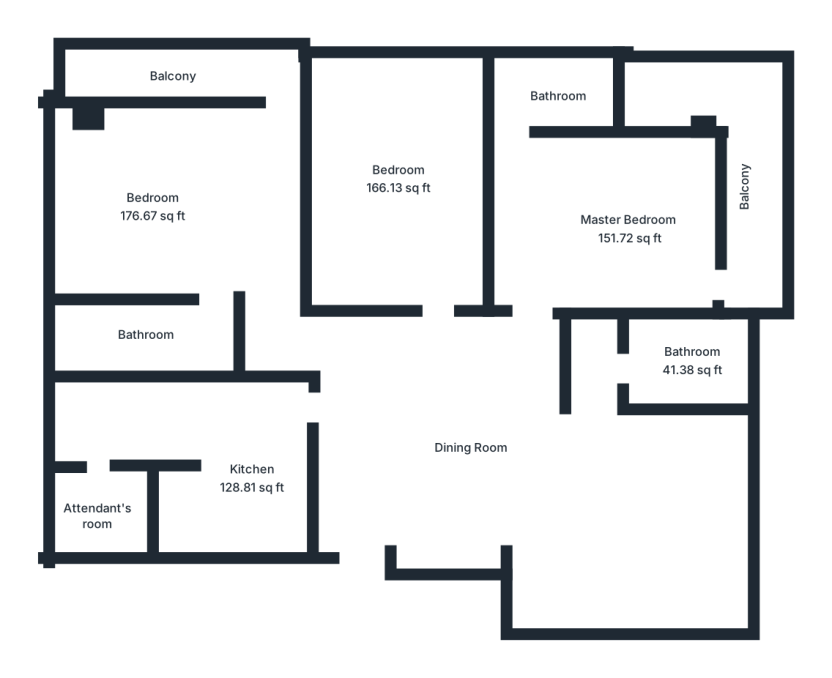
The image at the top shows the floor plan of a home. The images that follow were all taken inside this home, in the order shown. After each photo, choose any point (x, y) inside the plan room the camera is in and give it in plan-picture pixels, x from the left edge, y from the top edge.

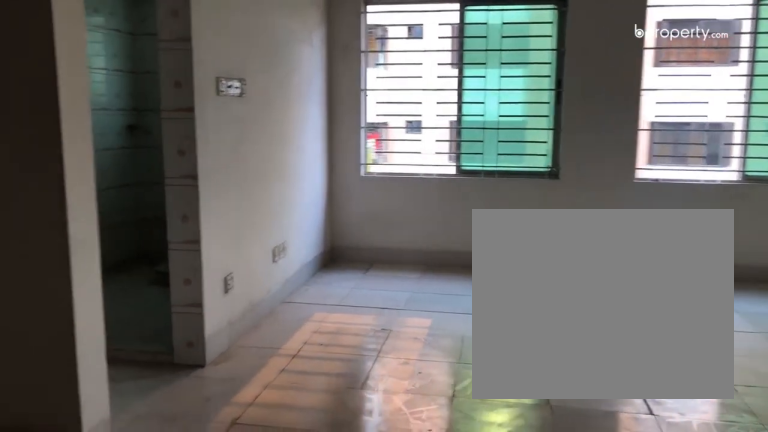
(461, 446)
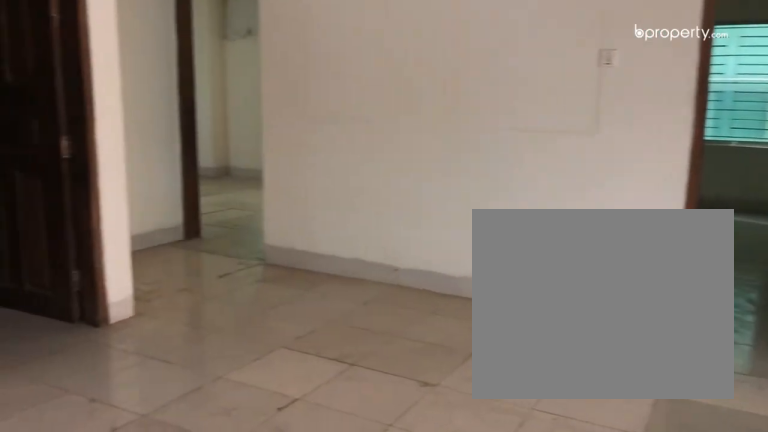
(461, 446)
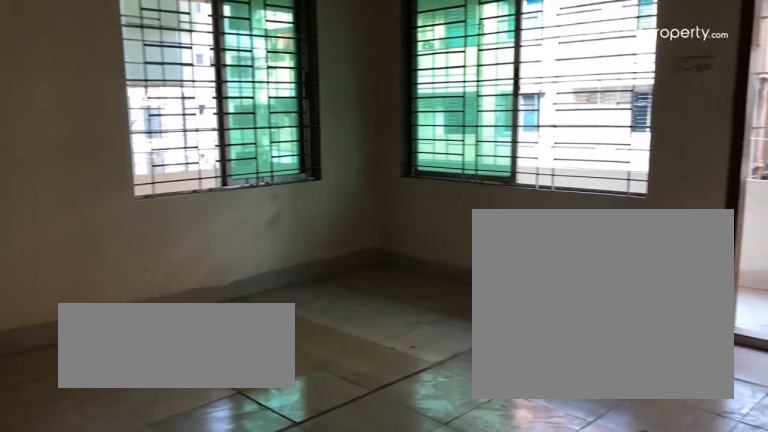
(625, 229)
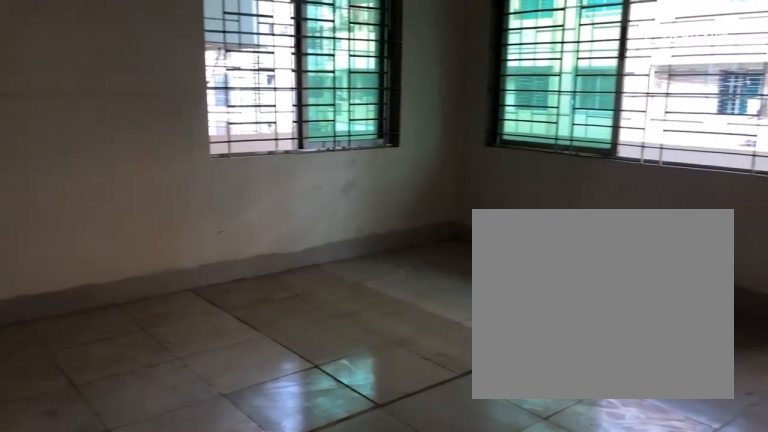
(625, 229)
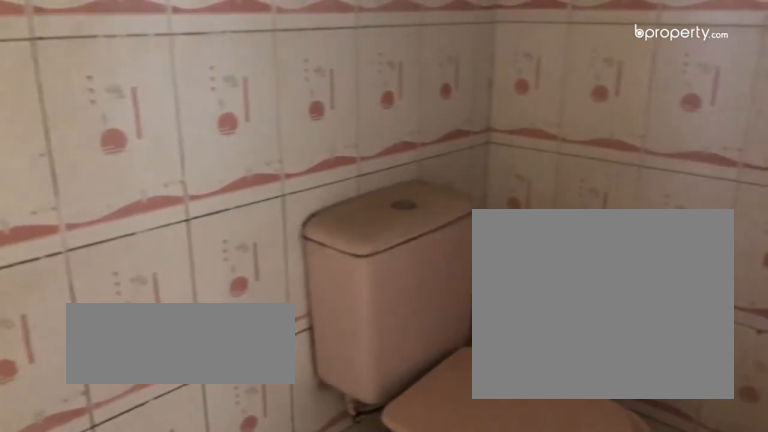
(561, 95)
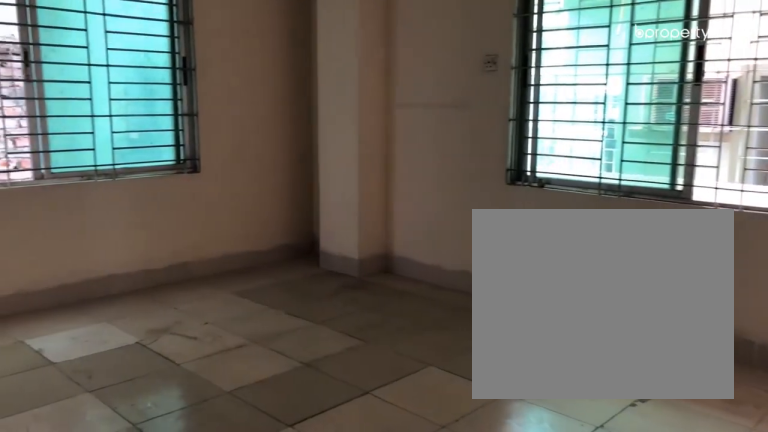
(150, 213)
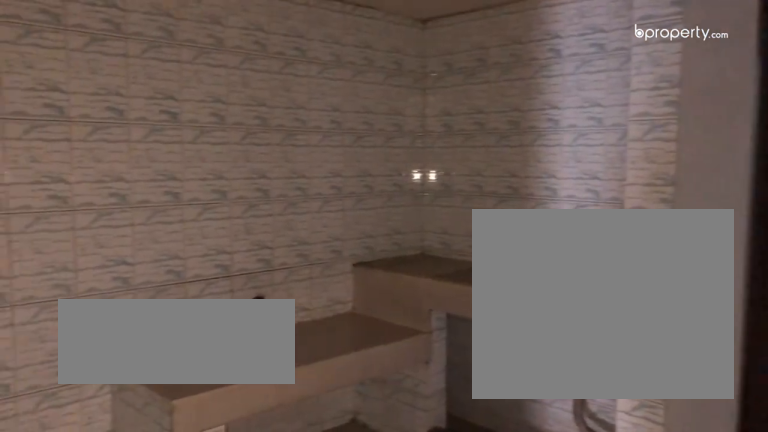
(253, 481)
